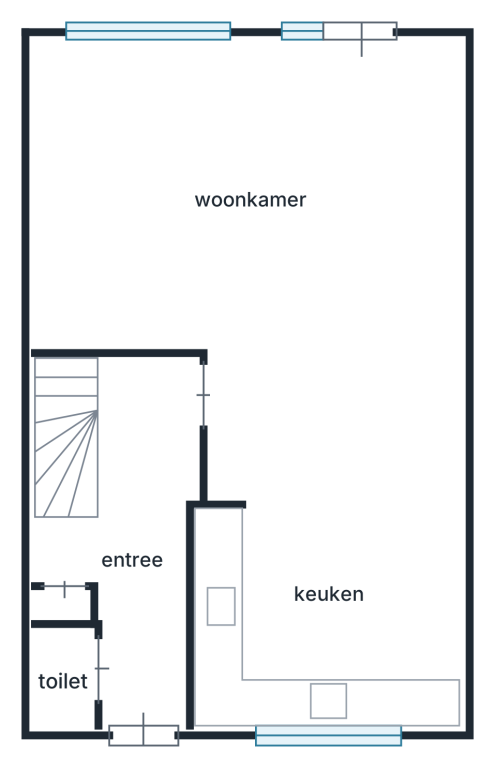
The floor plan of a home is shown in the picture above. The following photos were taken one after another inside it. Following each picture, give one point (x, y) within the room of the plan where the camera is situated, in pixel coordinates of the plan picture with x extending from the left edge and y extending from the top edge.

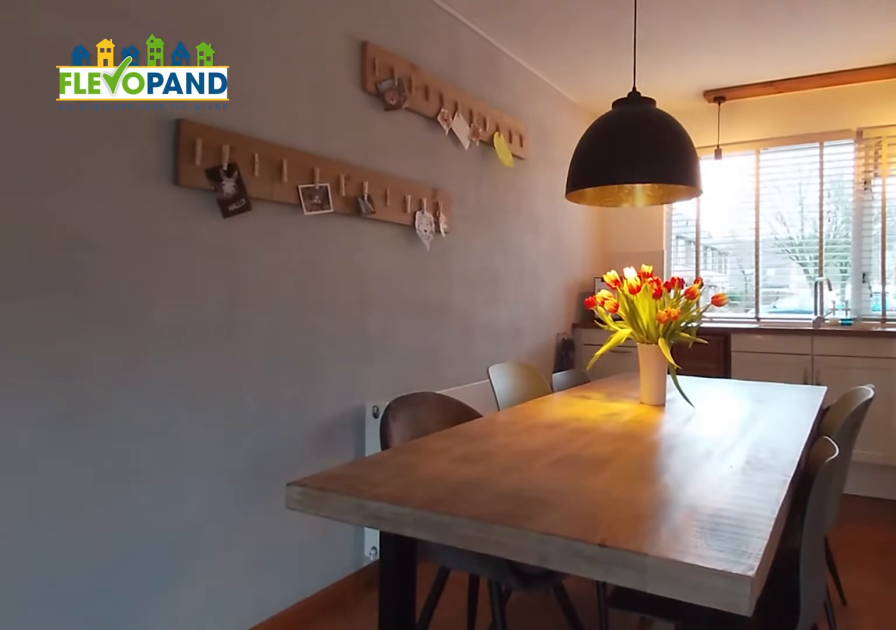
(458, 270)
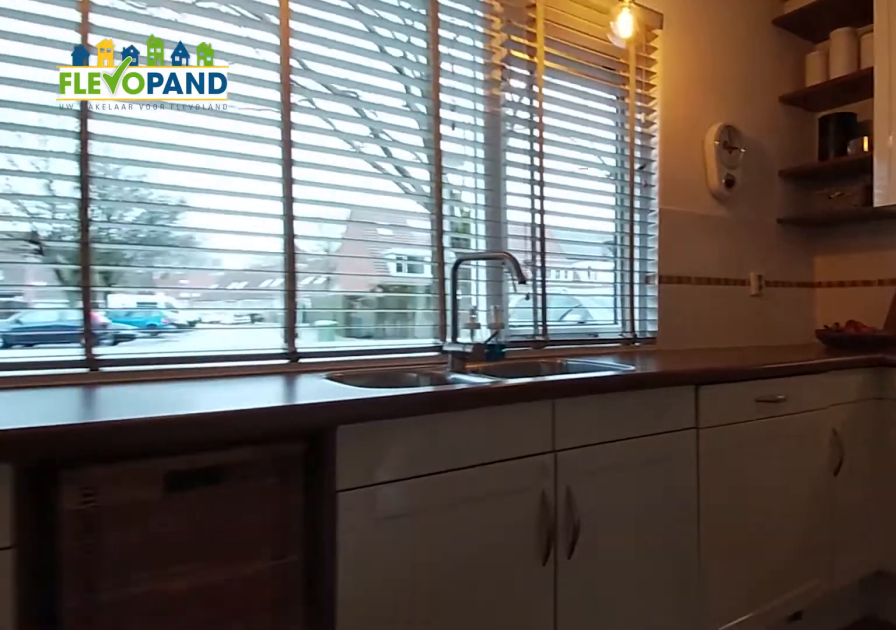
(328, 614)
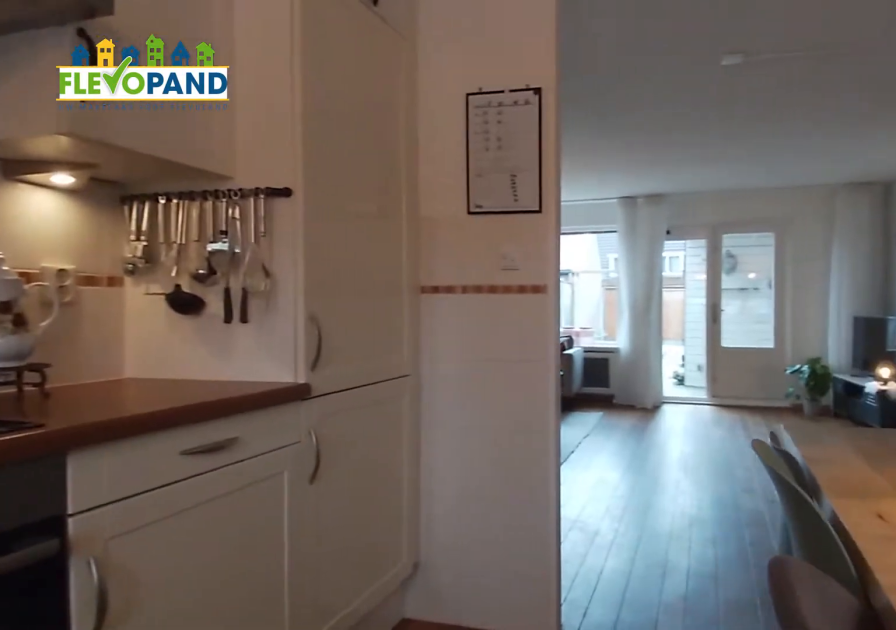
(328, 614)
